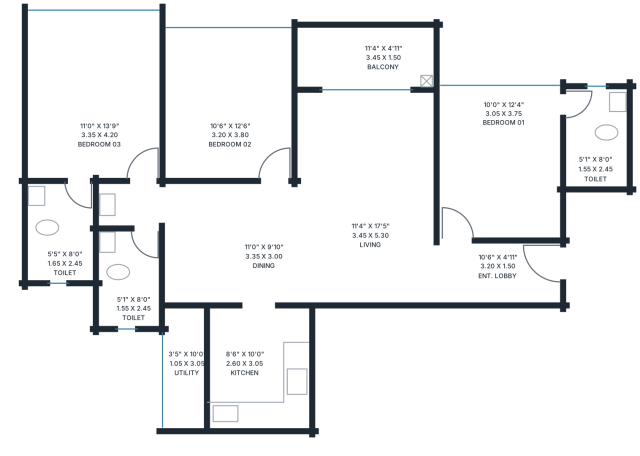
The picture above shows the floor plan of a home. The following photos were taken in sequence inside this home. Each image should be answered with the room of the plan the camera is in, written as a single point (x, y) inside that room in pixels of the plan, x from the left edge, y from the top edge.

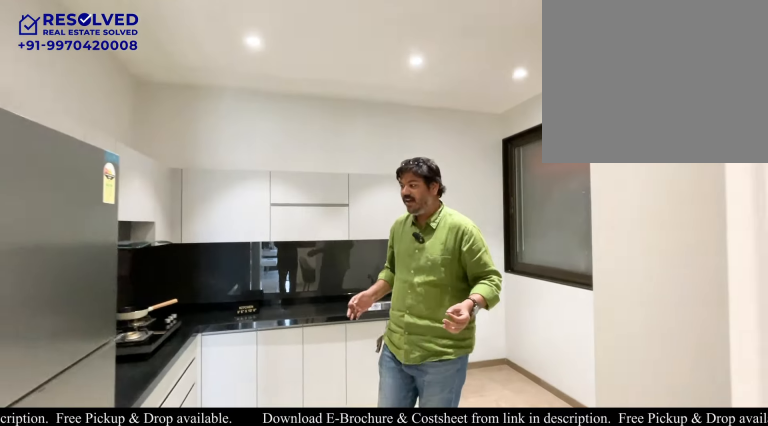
(259, 366)
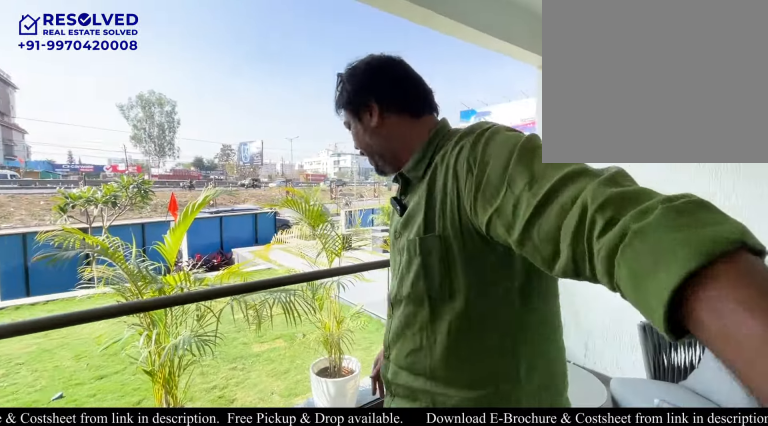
(365, 56)
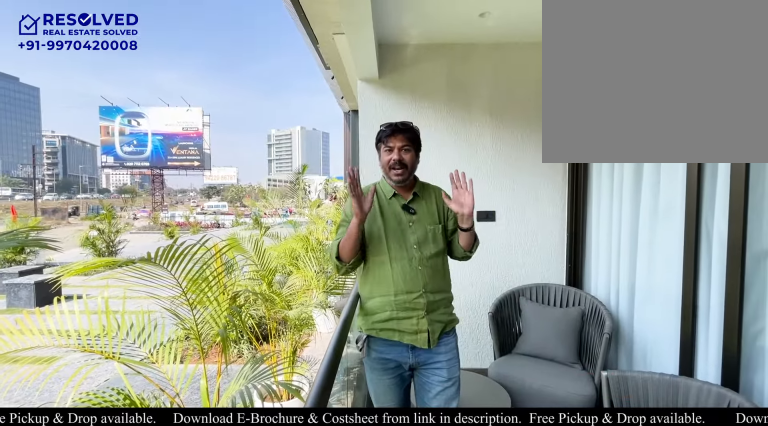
(364, 56)
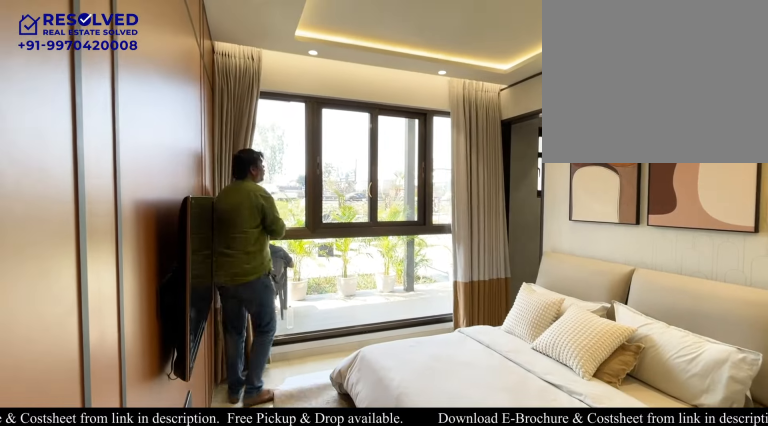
(500, 162)
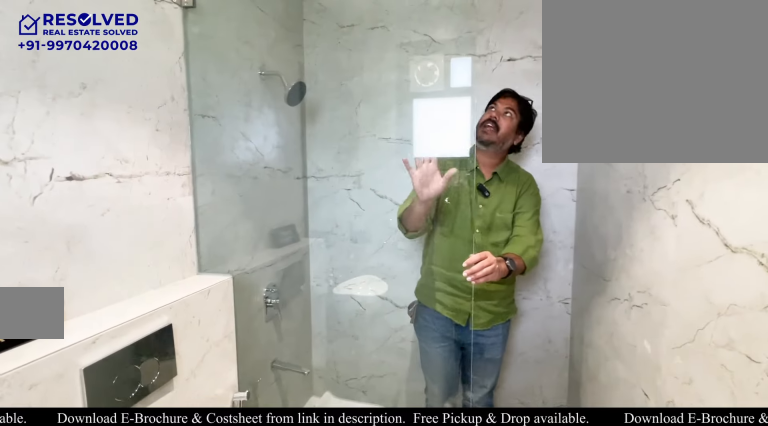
(595, 139)
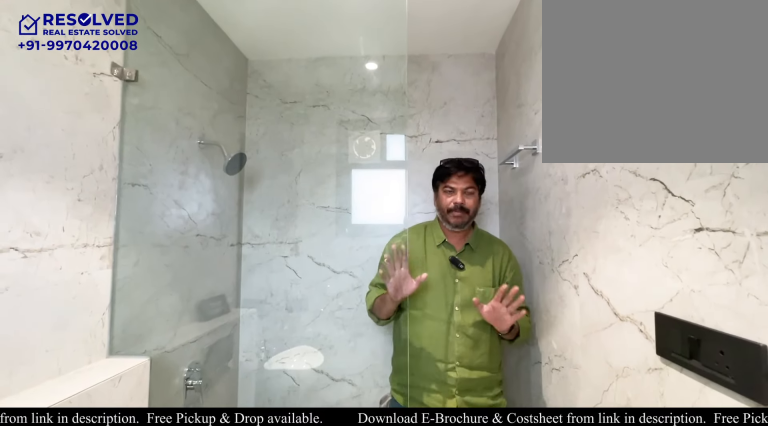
(595, 139)
